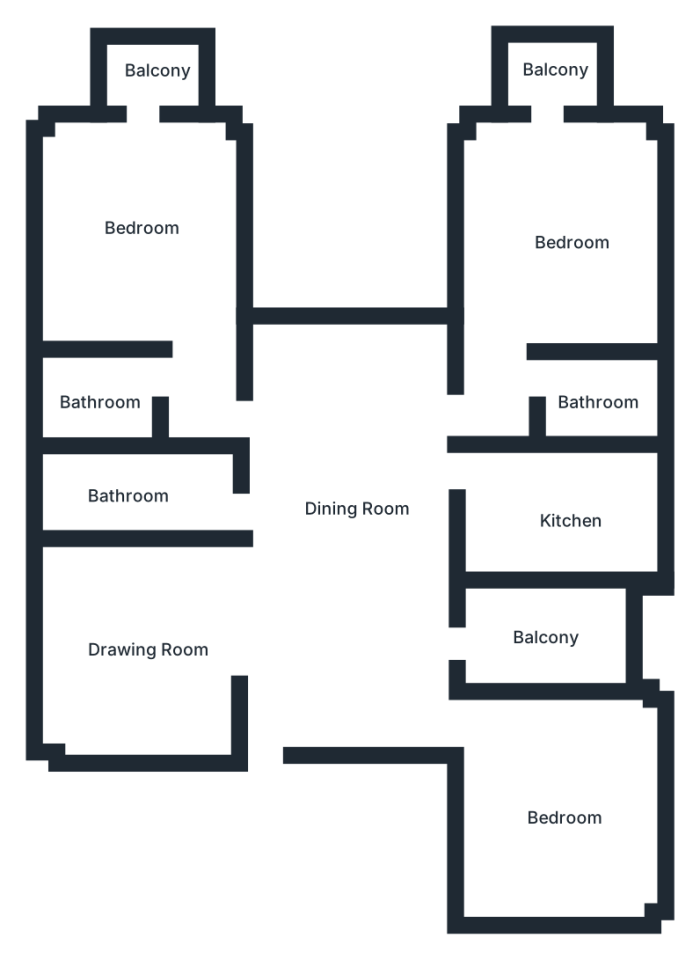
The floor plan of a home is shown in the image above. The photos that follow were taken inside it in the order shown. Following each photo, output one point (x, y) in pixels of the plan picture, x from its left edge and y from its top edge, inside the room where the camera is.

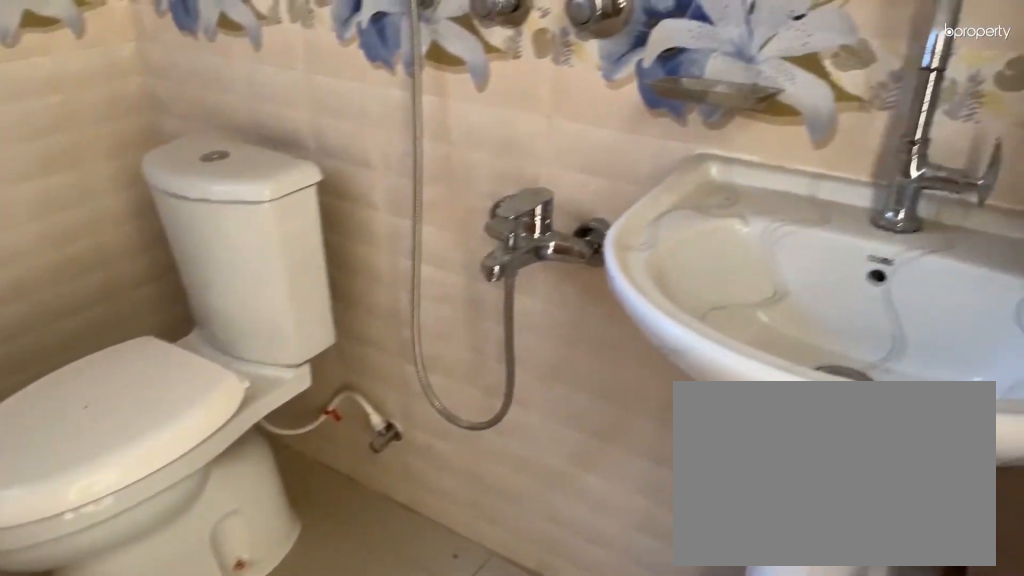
(585, 400)
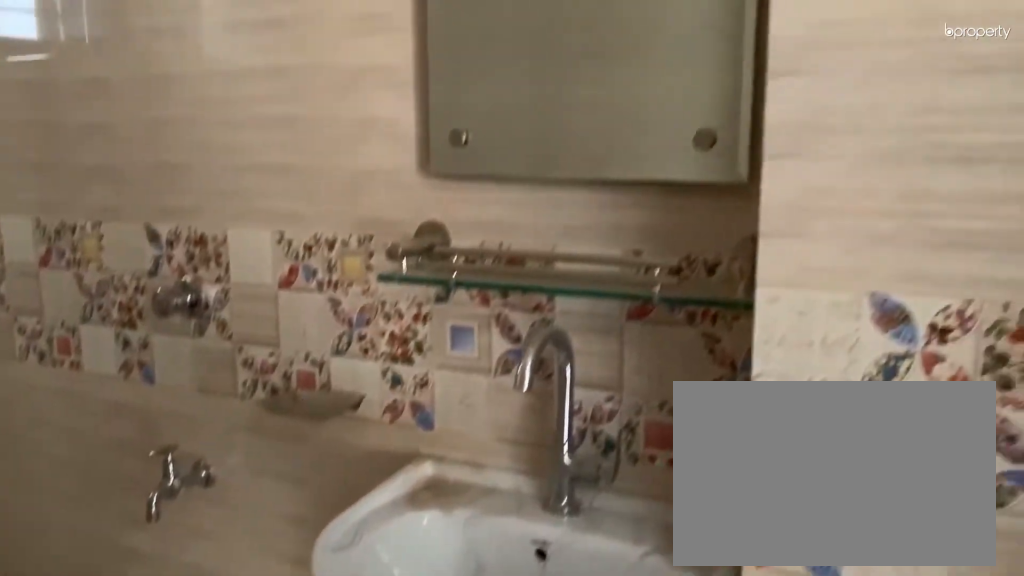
(125, 493)
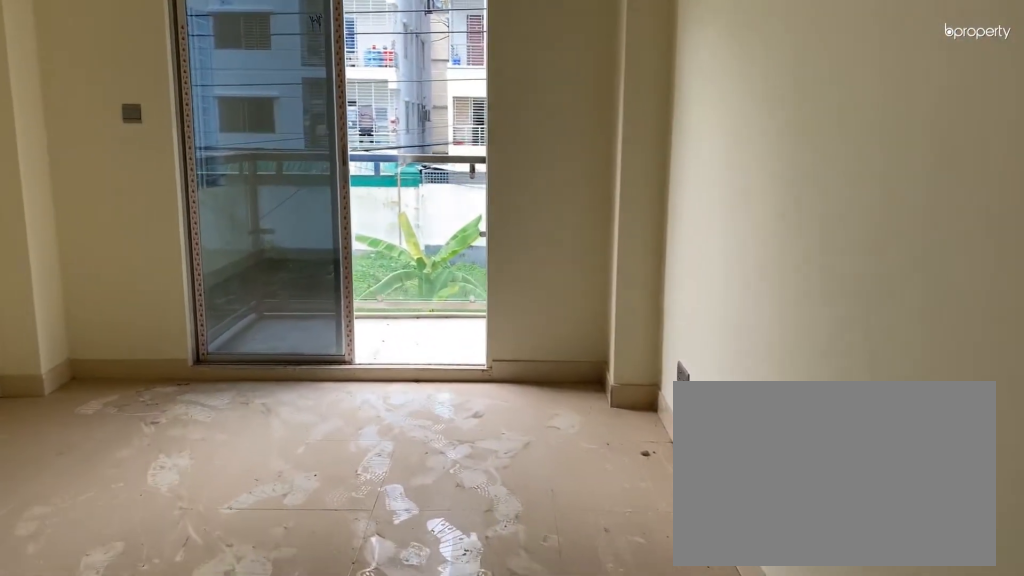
(128, 234)
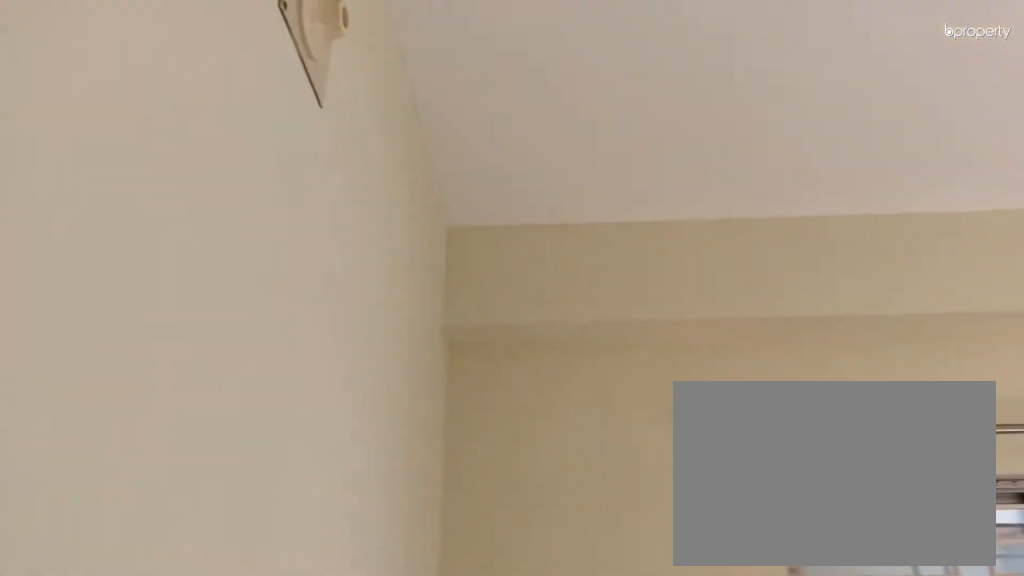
(128, 234)
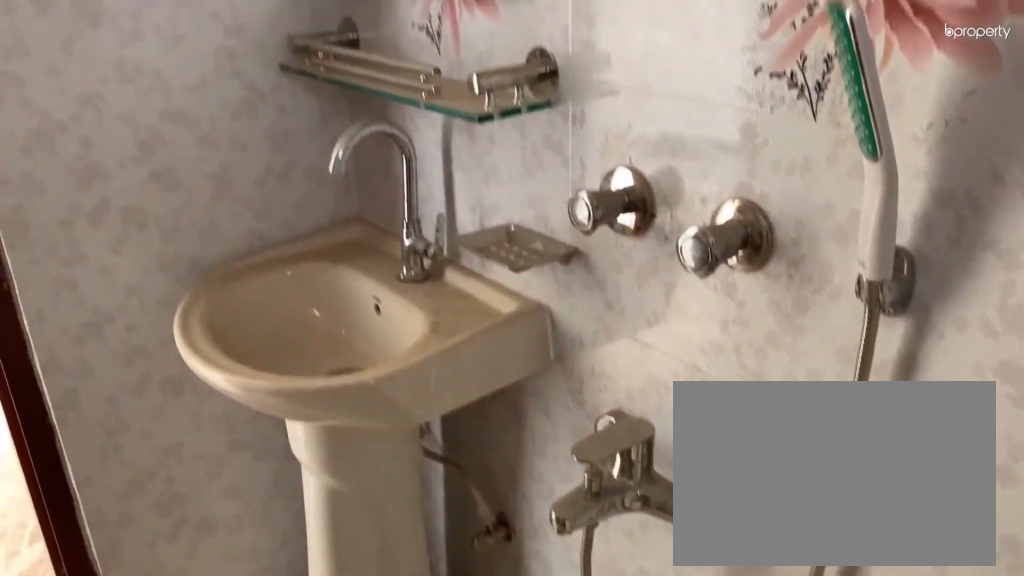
(97, 408)
